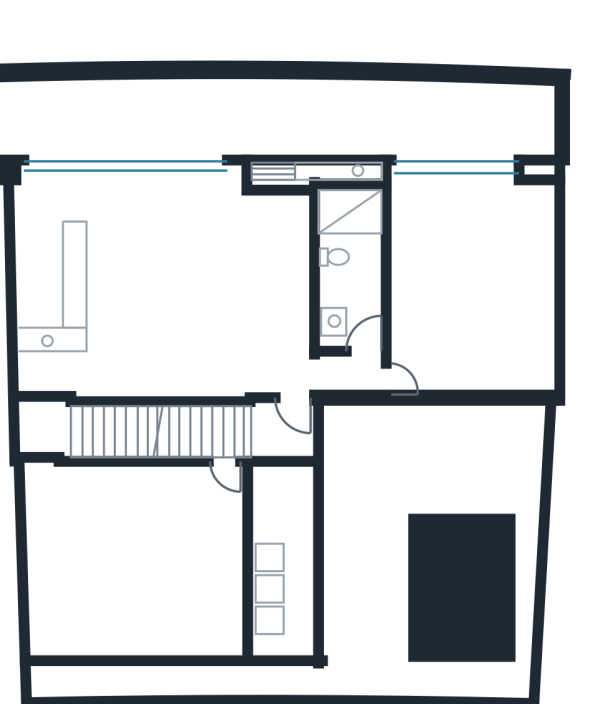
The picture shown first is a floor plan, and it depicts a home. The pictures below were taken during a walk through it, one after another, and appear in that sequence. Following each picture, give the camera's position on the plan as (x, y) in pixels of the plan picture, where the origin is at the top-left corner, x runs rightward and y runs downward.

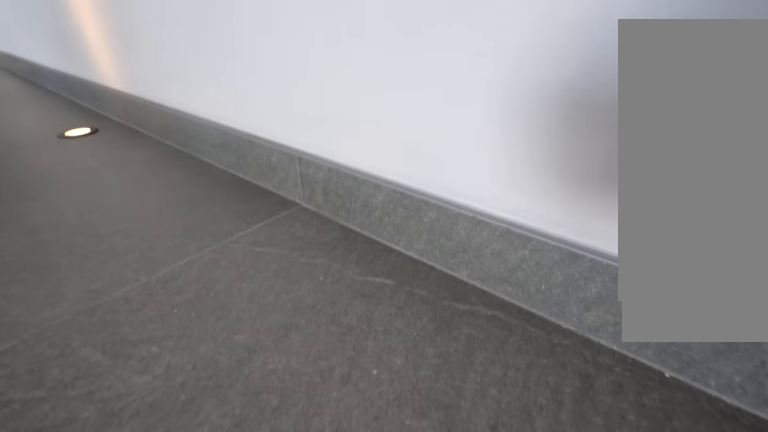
(168, 377)
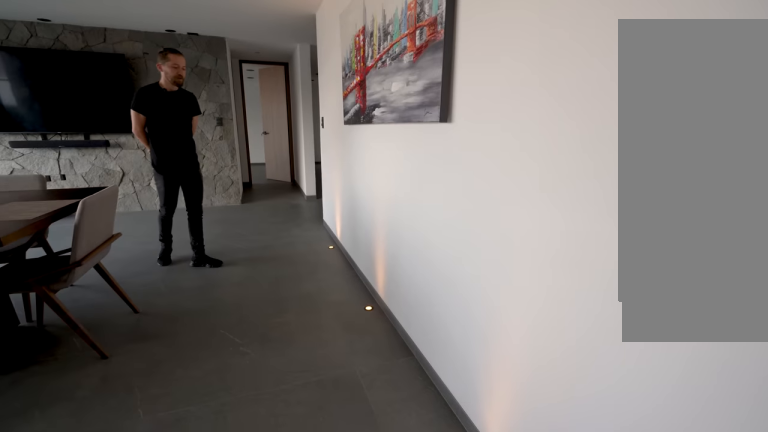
(158, 380)
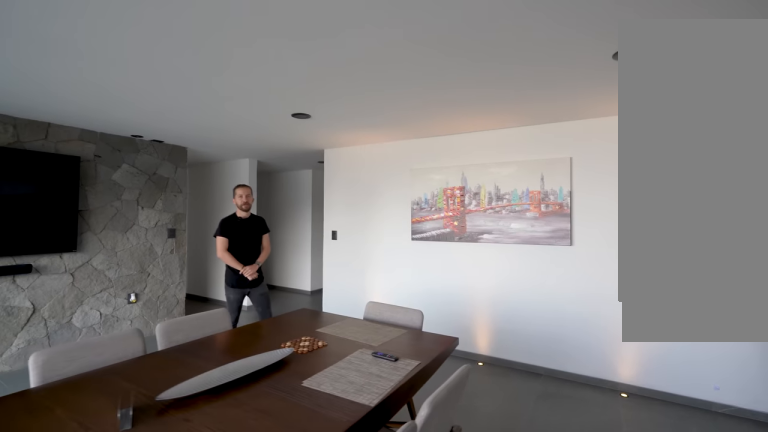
(110, 350)
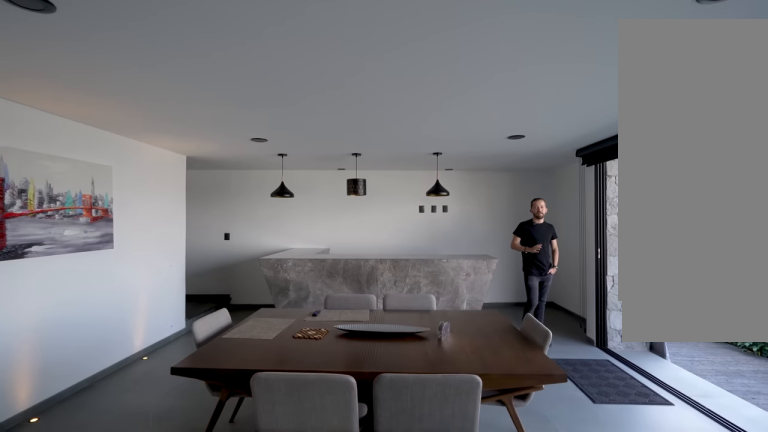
(231, 313)
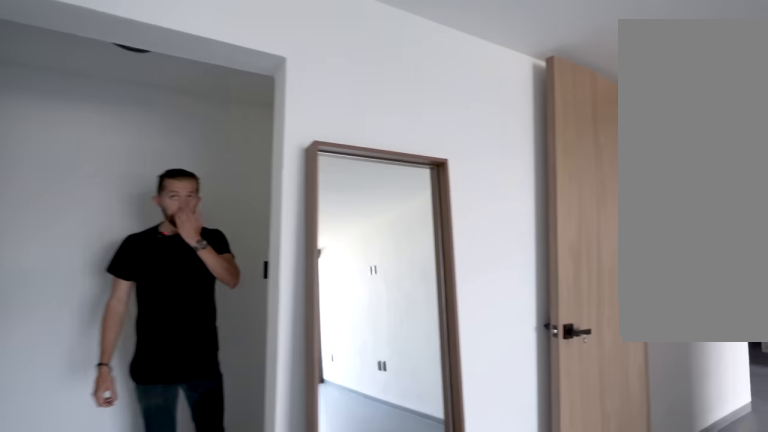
(461, 371)
